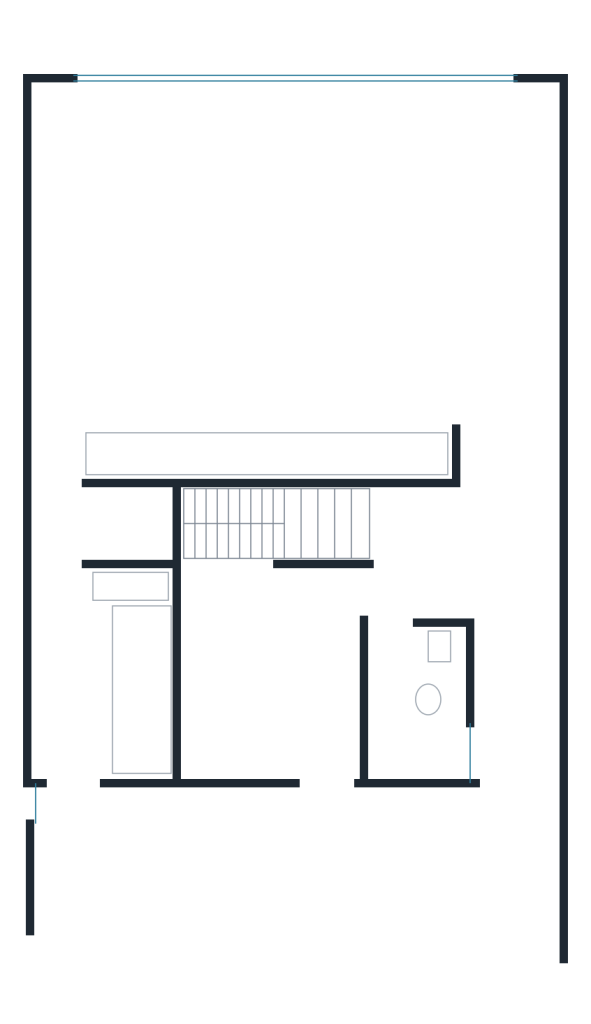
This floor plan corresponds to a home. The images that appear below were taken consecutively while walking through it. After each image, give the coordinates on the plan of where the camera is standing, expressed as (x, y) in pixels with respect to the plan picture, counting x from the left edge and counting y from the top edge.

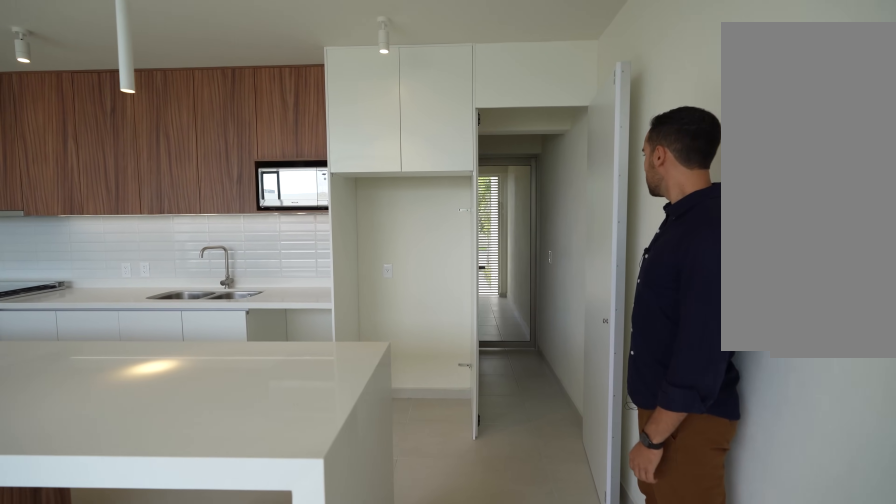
(90, 290)
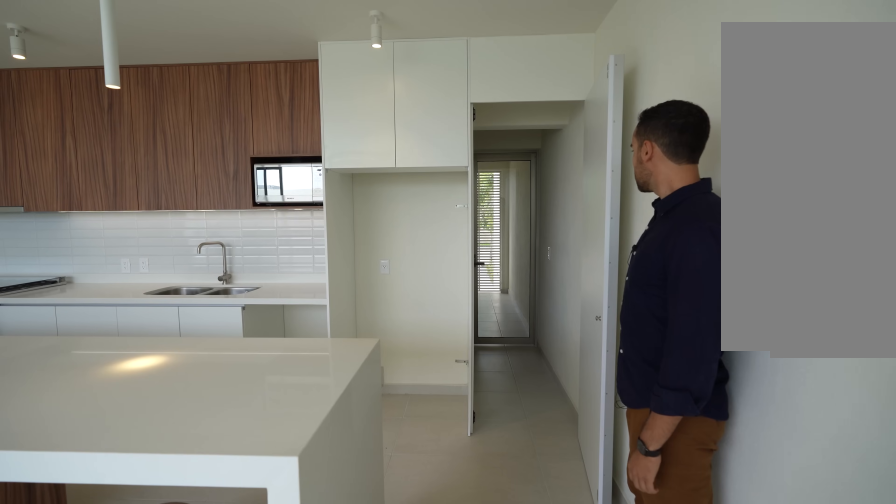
(81, 301)
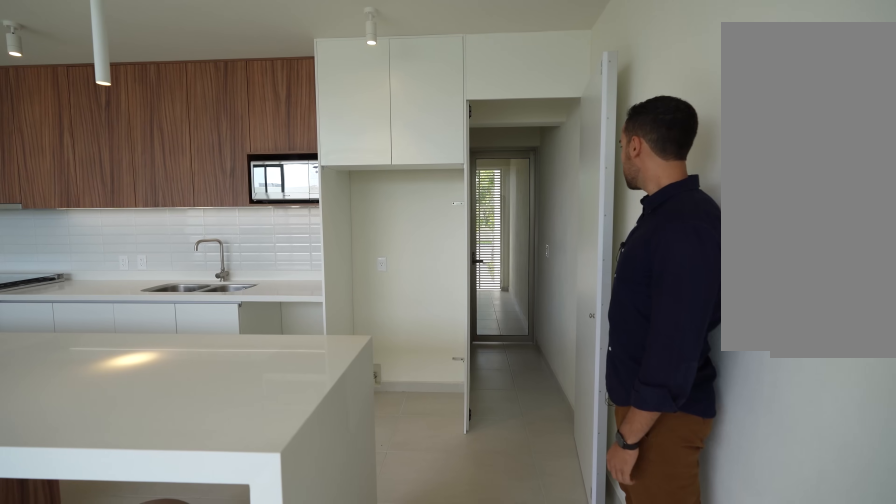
(65, 313)
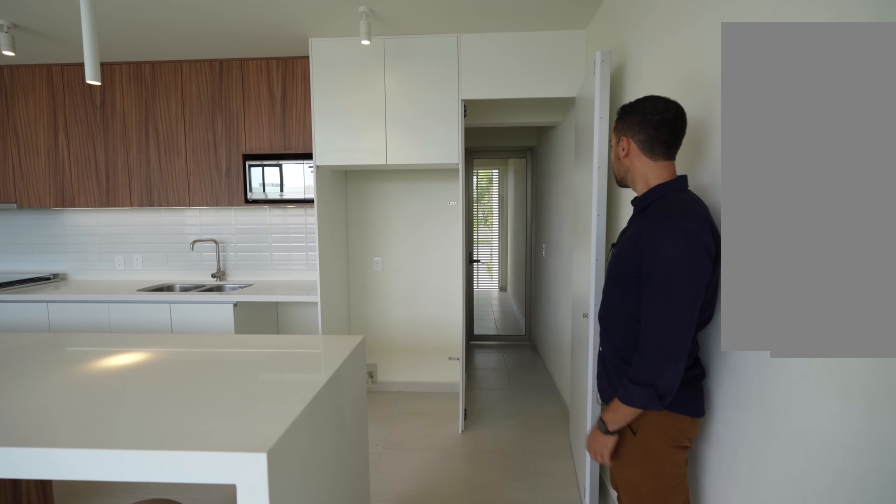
(61, 319)
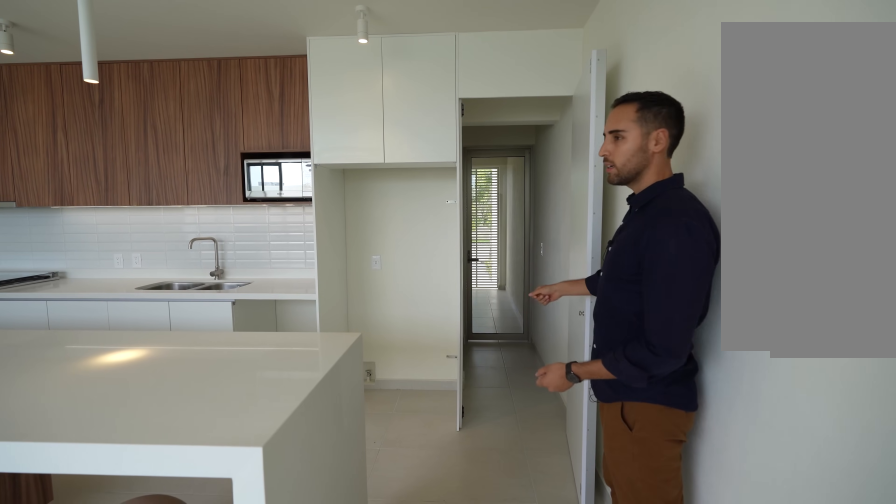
(61, 318)
